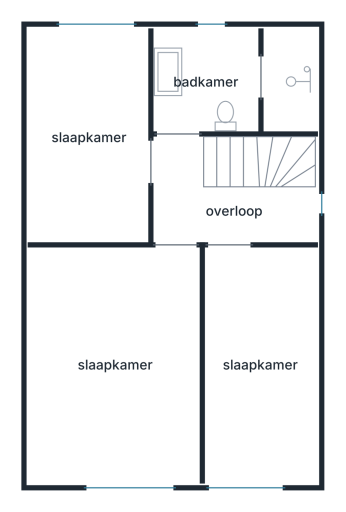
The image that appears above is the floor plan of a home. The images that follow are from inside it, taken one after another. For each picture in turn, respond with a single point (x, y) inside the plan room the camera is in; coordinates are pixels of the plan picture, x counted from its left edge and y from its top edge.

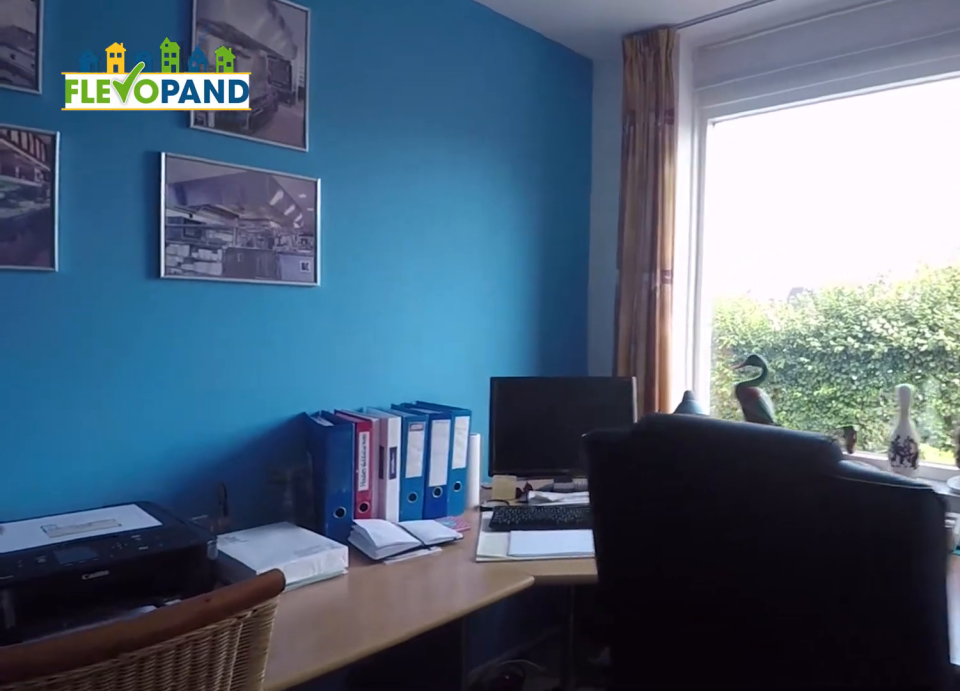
(88, 134)
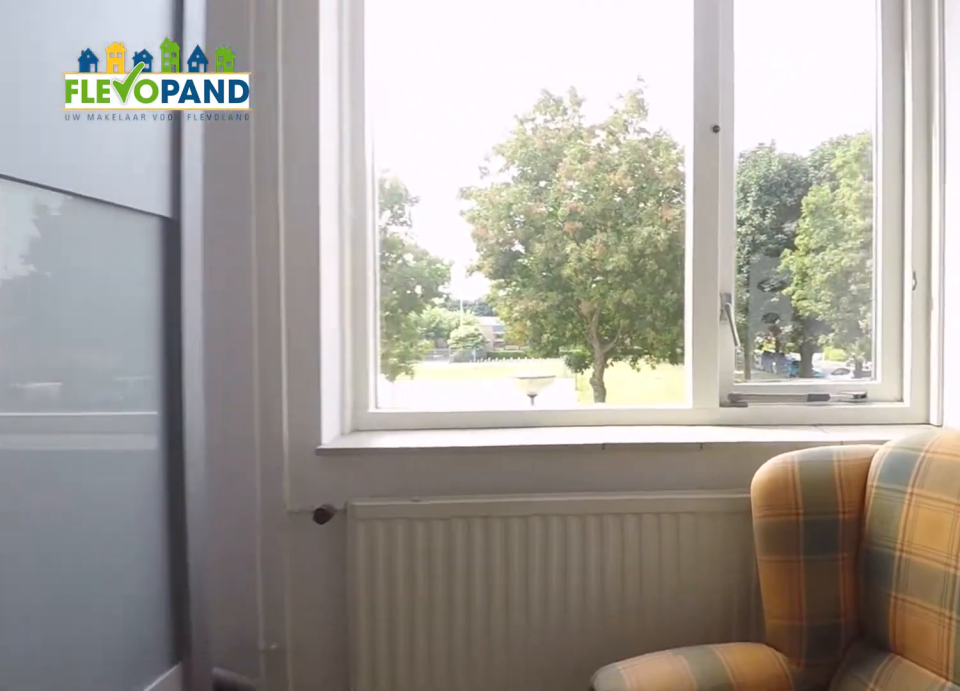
(260, 365)
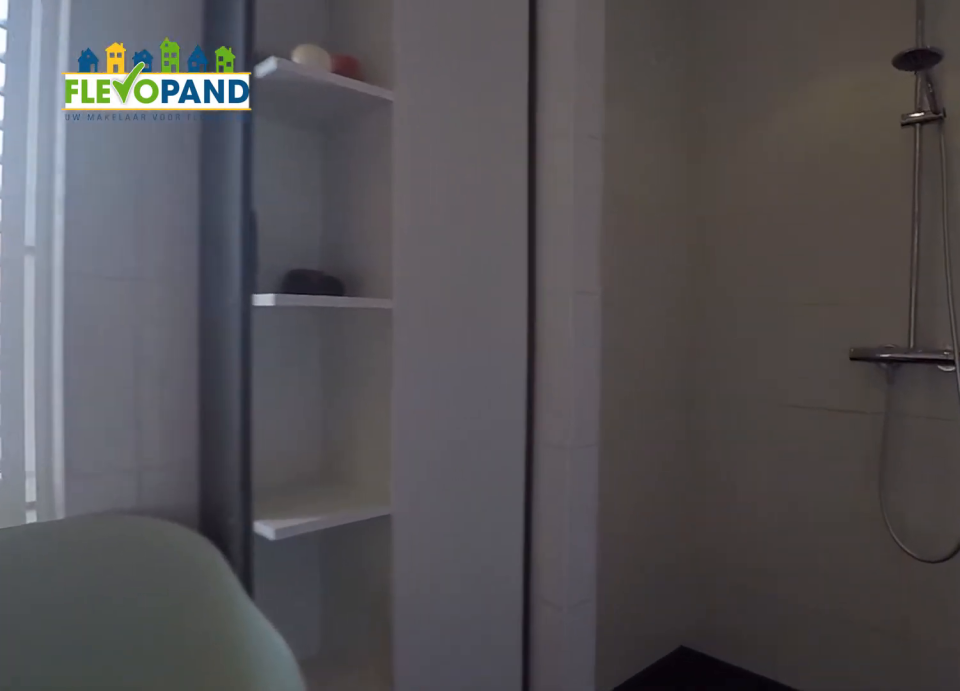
(167, 71)
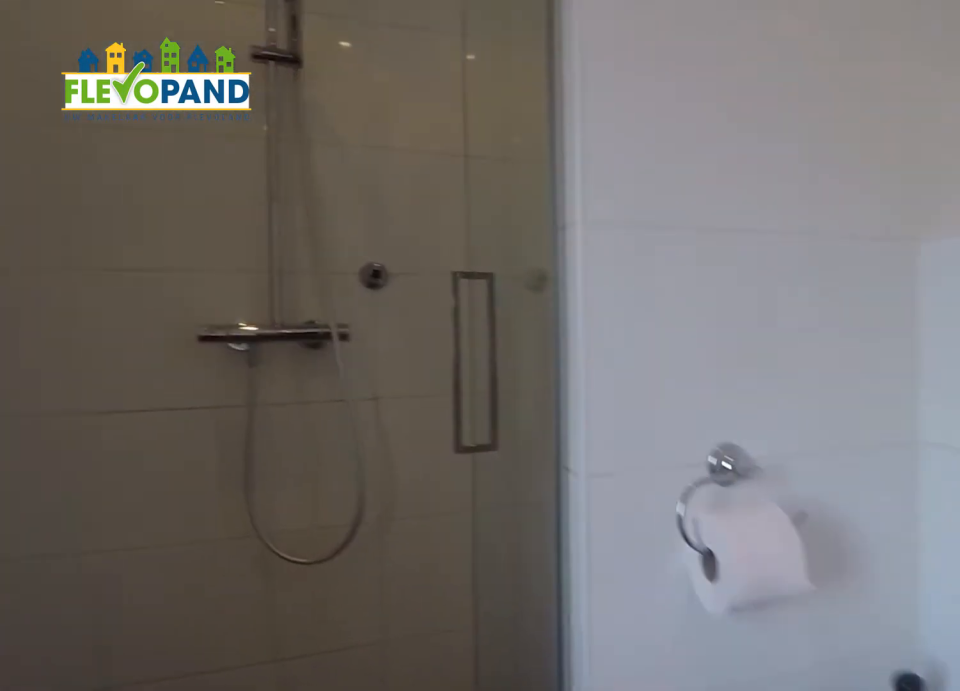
(167, 71)
